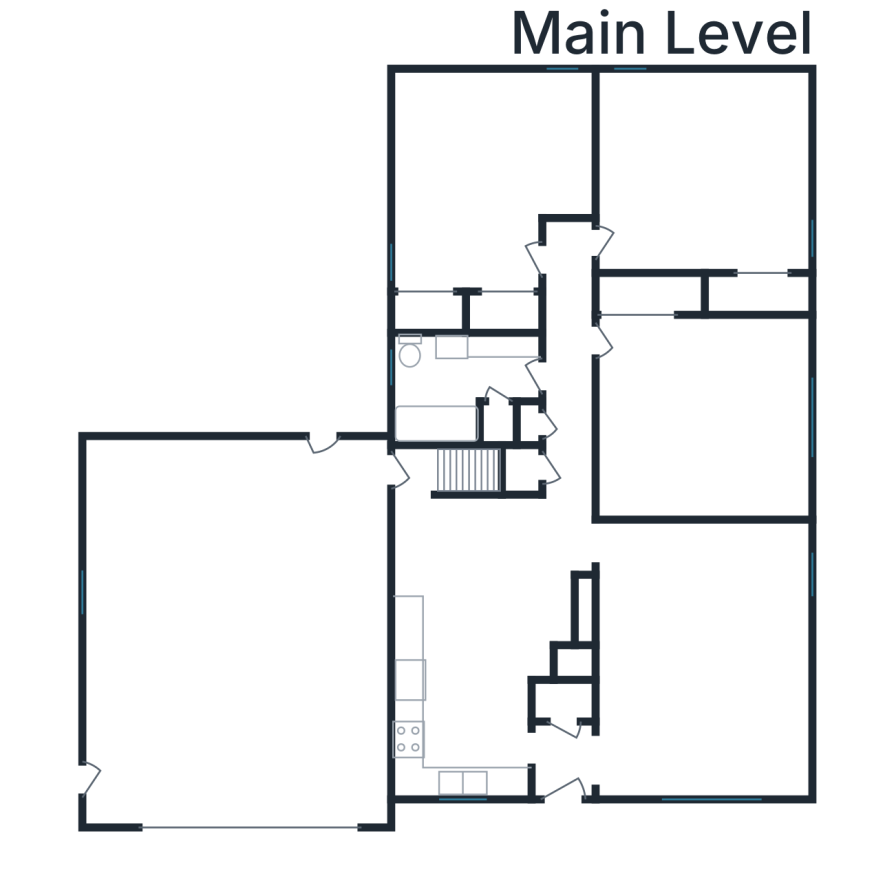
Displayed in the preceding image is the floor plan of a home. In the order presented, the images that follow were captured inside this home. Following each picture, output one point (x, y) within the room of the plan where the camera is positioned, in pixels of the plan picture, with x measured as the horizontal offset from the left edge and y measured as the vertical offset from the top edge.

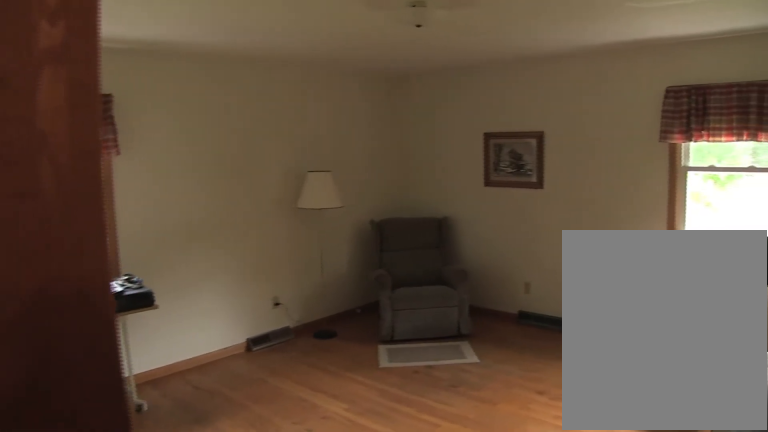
(699, 173)
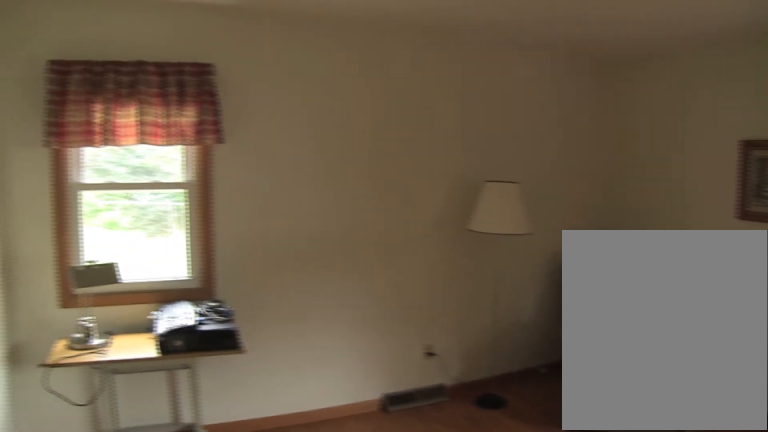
(699, 173)
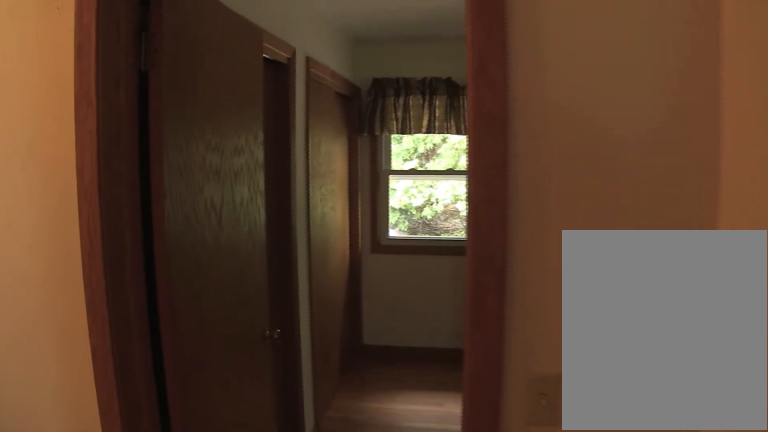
(569, 356)
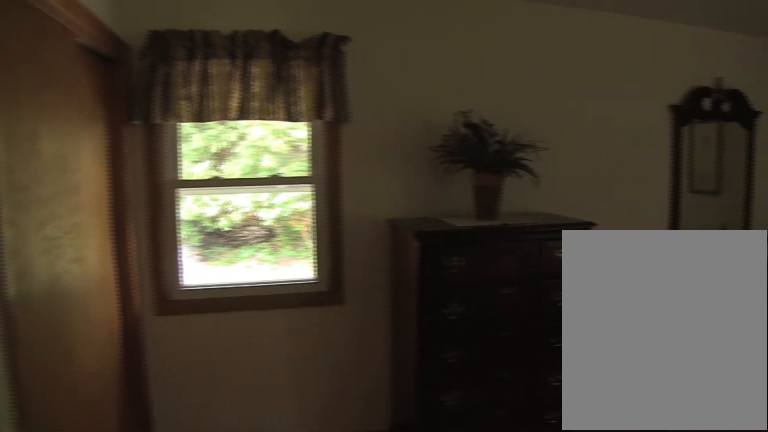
(486, 178)
